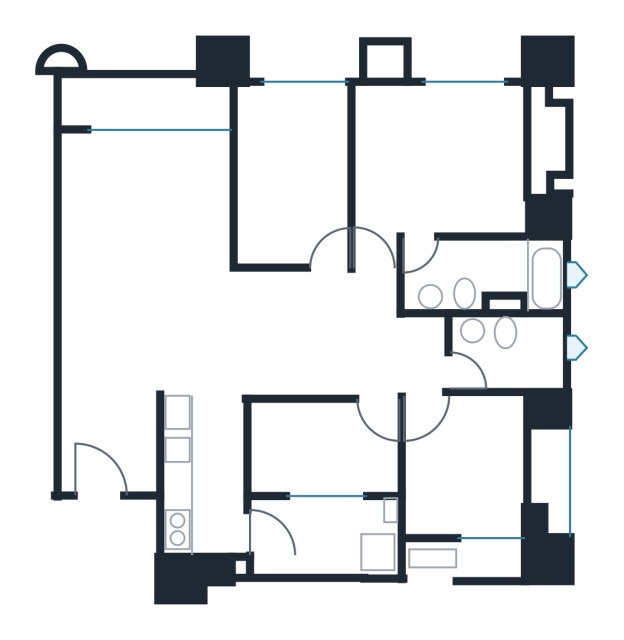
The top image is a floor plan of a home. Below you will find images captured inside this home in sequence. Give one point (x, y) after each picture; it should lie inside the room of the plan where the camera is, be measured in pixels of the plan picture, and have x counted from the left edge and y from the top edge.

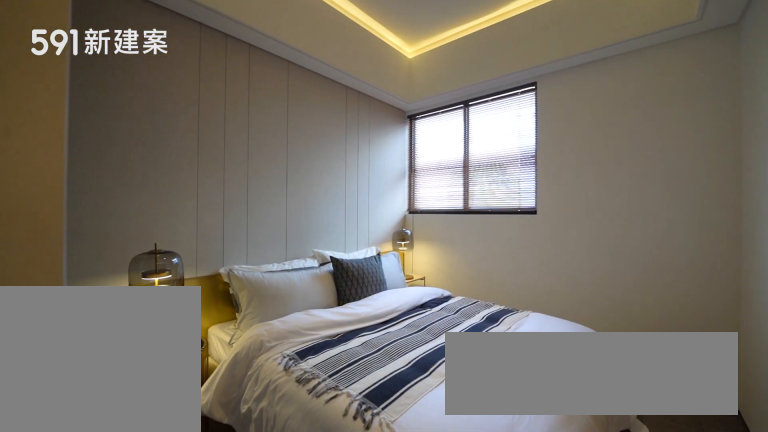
(465, 471)
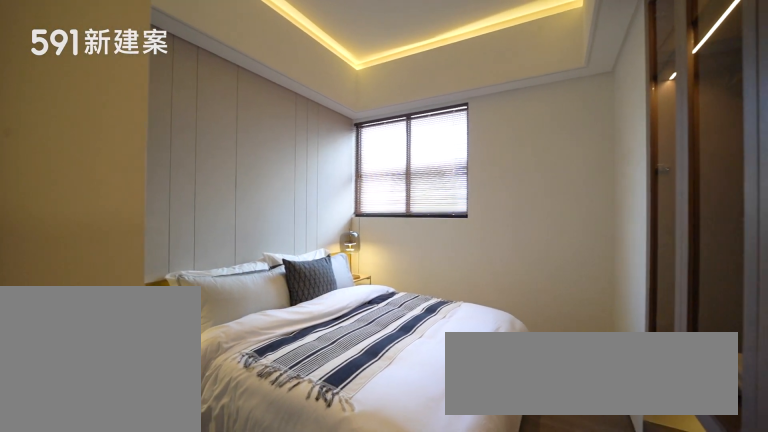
(465, 471)
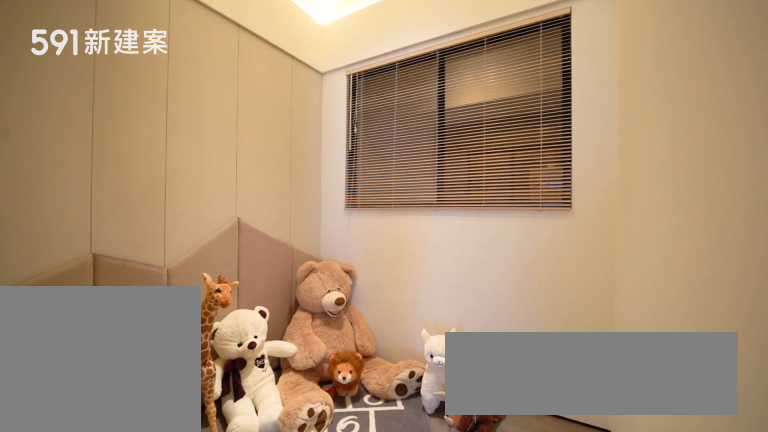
(319, 449)
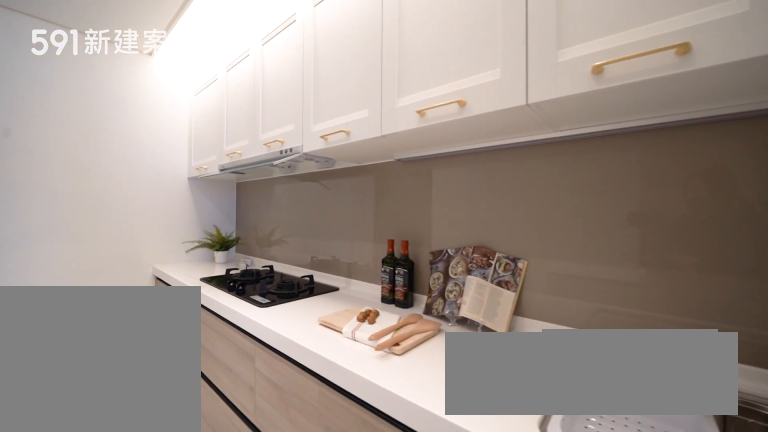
(201, 482)
